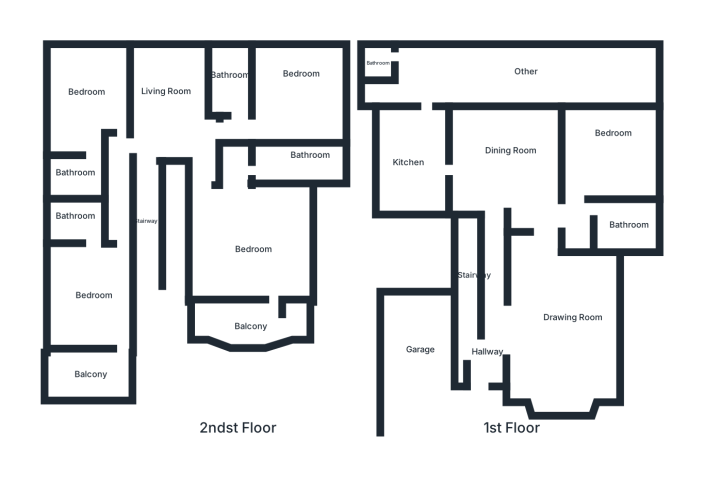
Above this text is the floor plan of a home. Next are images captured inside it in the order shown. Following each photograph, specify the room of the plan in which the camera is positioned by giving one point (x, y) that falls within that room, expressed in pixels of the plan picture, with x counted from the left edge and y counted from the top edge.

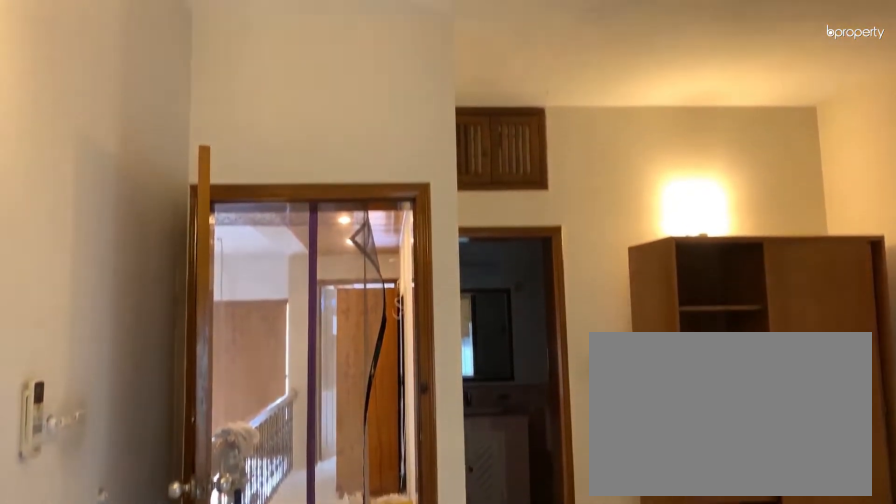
(85, 92)
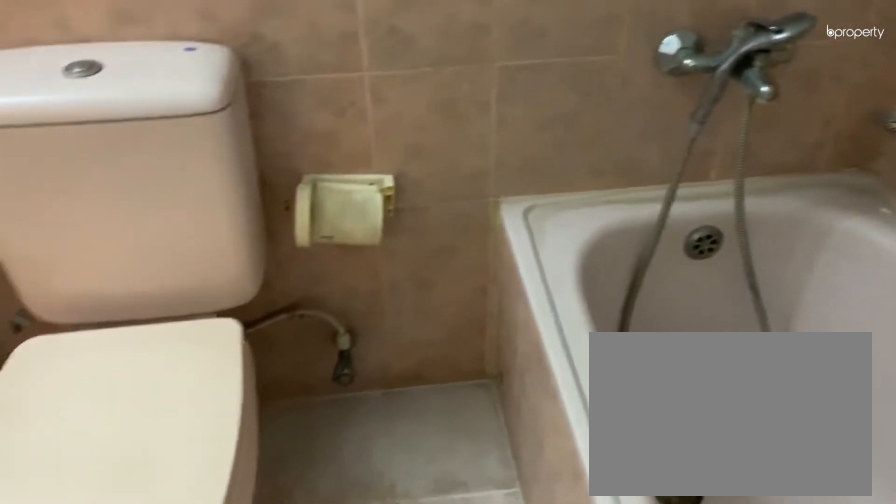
(70, 182)
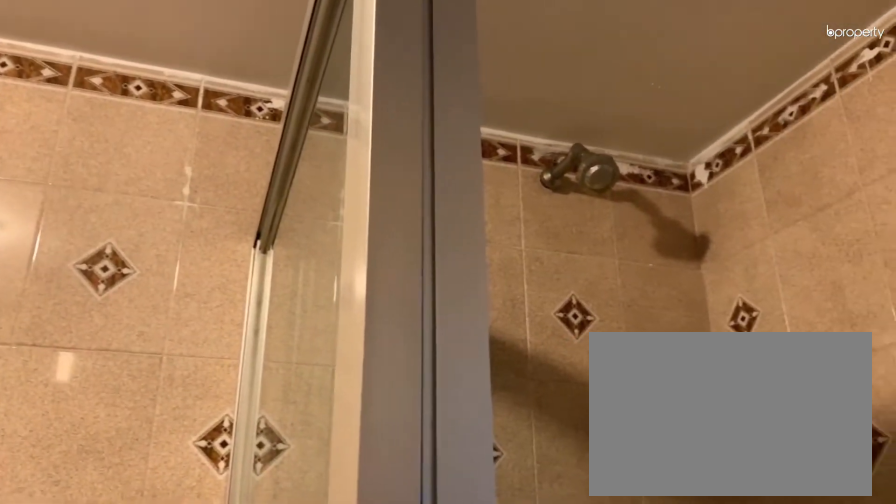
(232, 79)
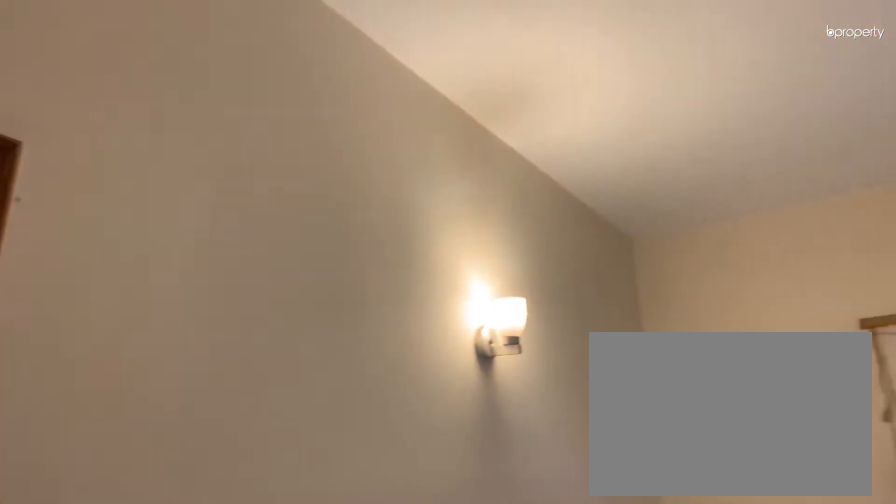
(300, 84)
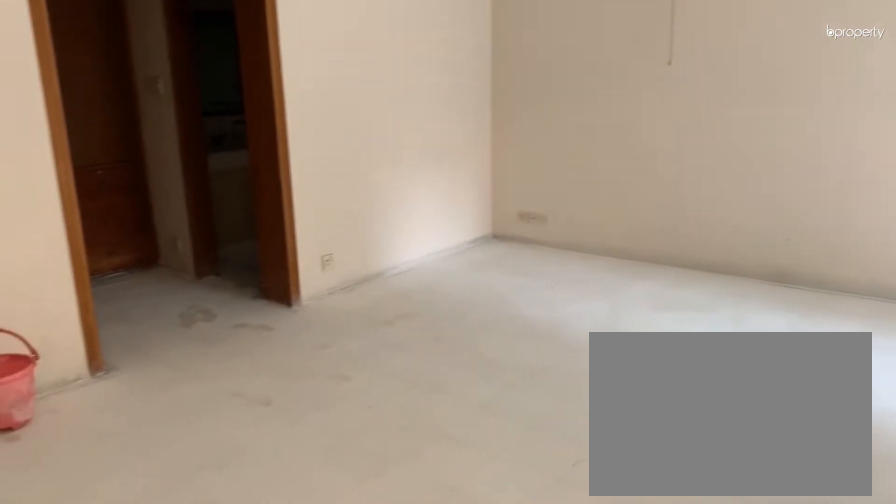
(243, 251)
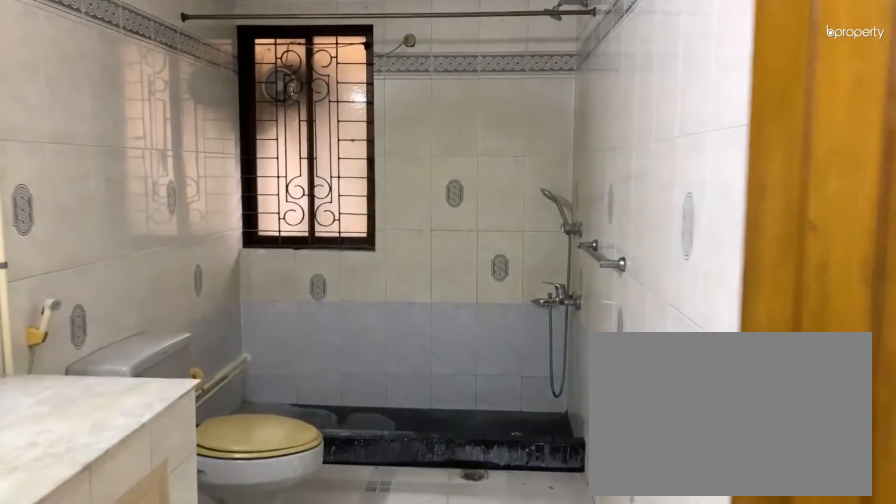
(264, 171)
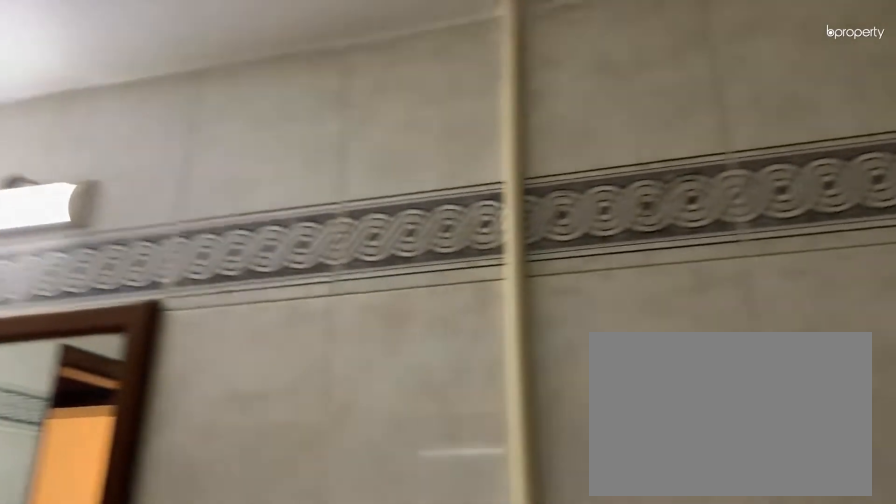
(309, 163)
